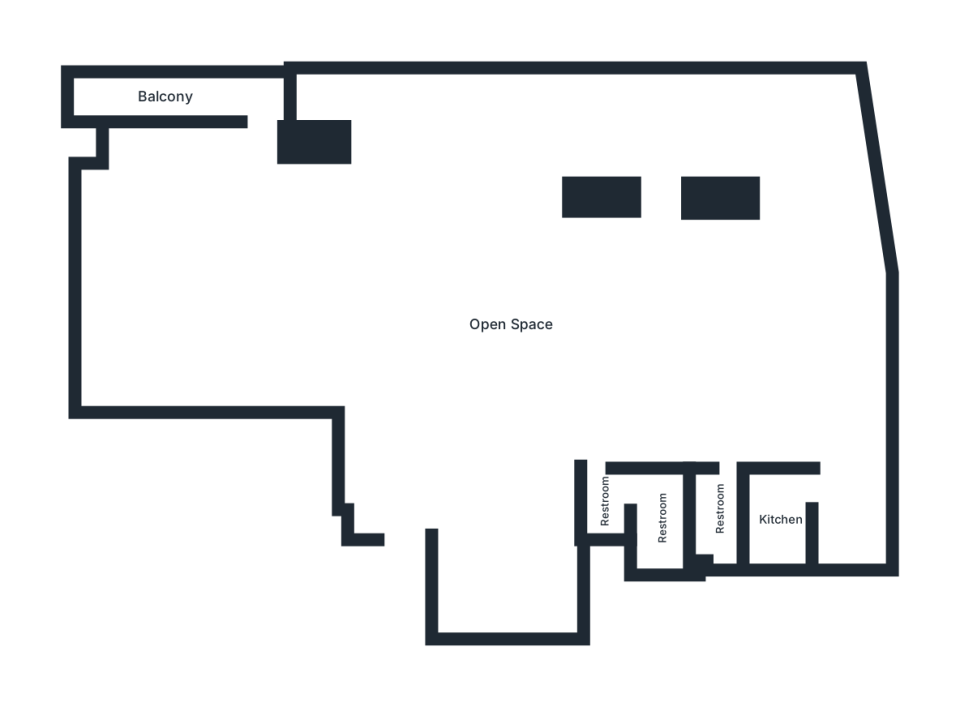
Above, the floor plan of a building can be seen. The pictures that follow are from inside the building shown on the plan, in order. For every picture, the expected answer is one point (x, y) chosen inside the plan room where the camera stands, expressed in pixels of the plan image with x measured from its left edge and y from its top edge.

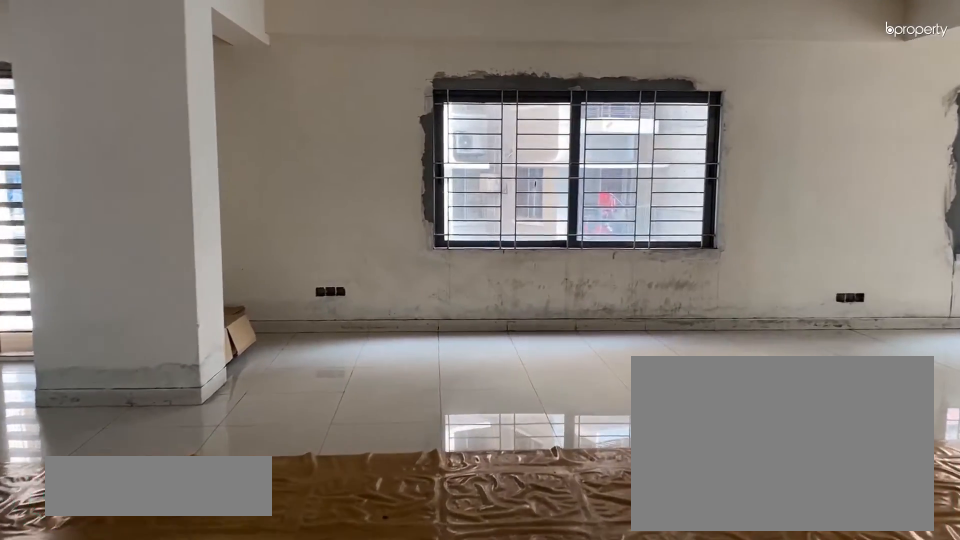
(519, 298)
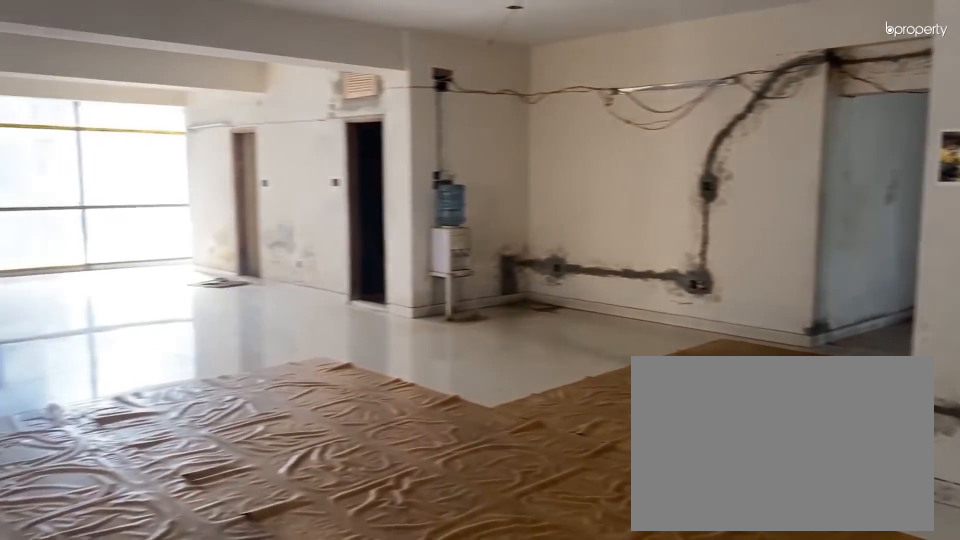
(519, 298)
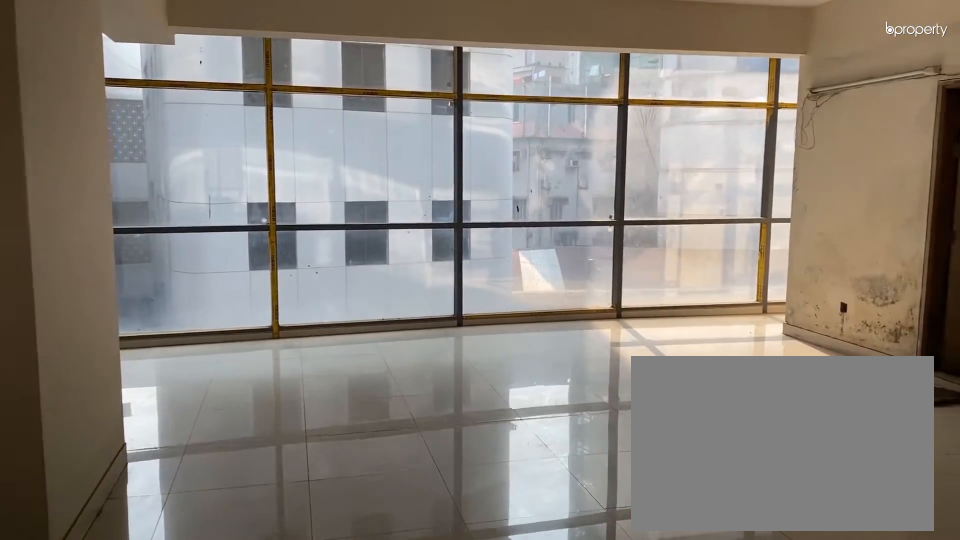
(732, 308)
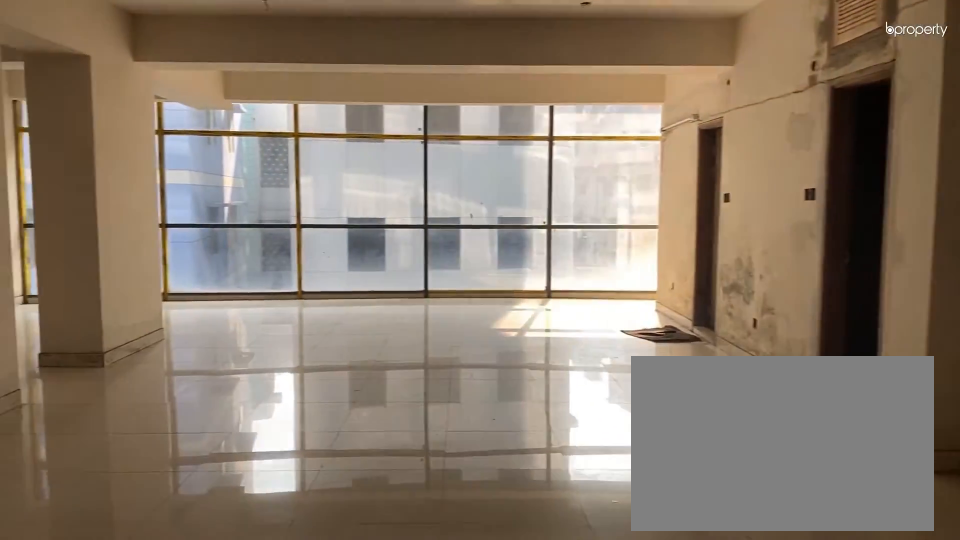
(731, 308)
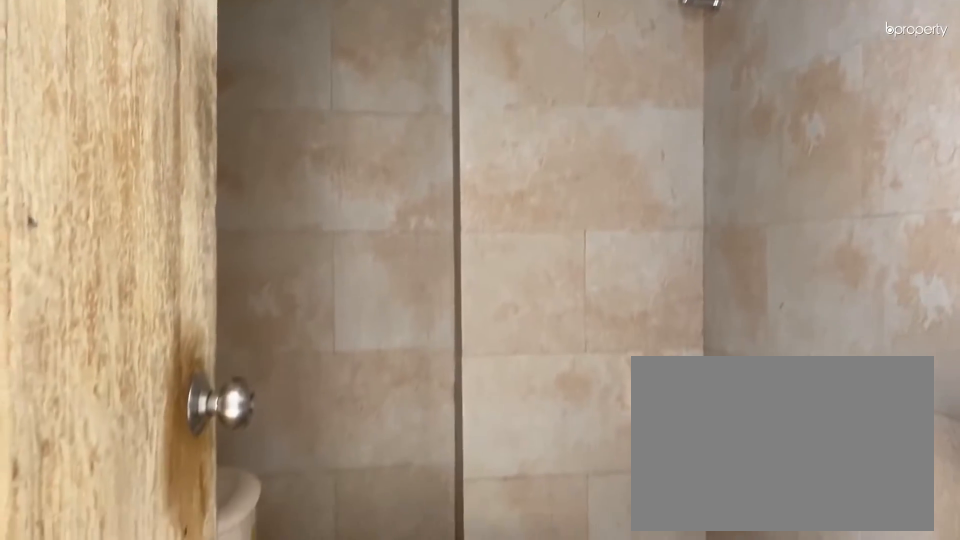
(718, 513)
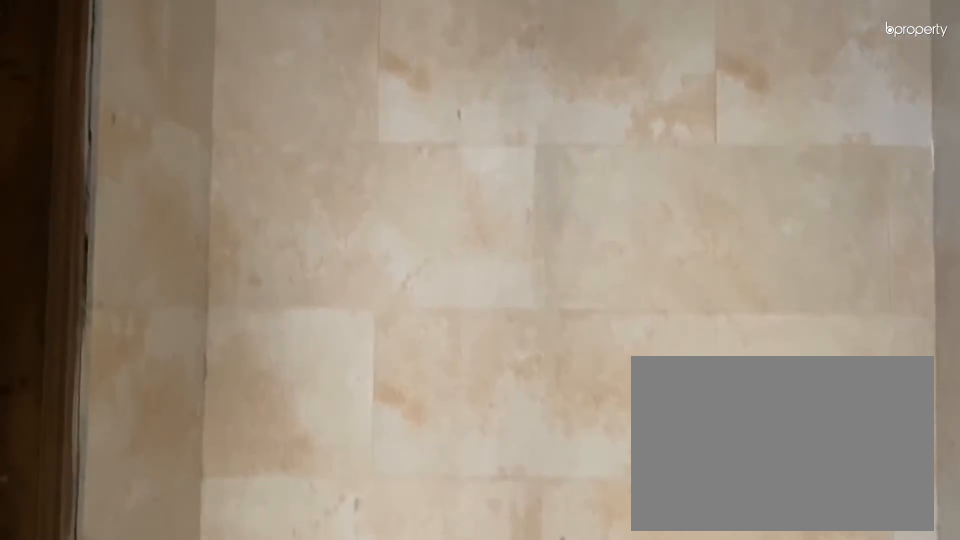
(610, 502)
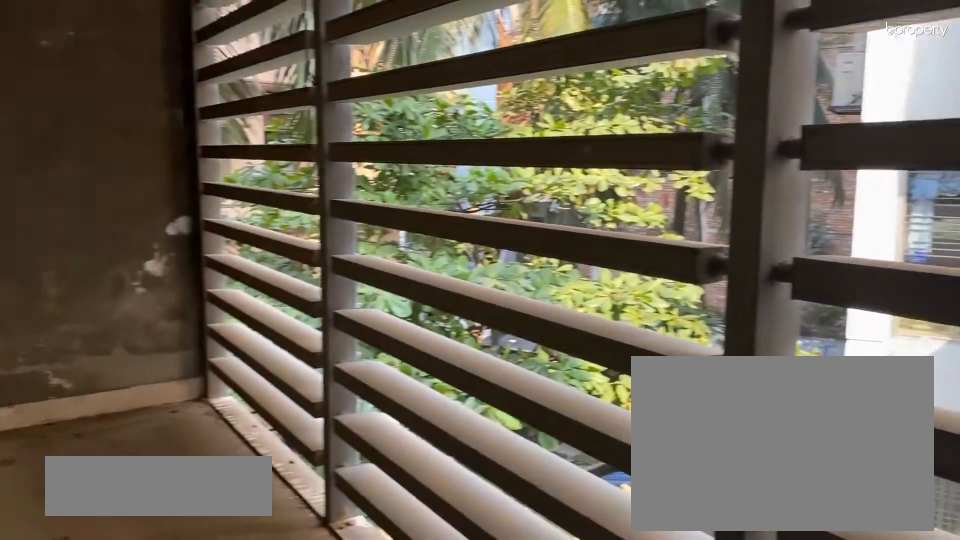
(177, 101)
